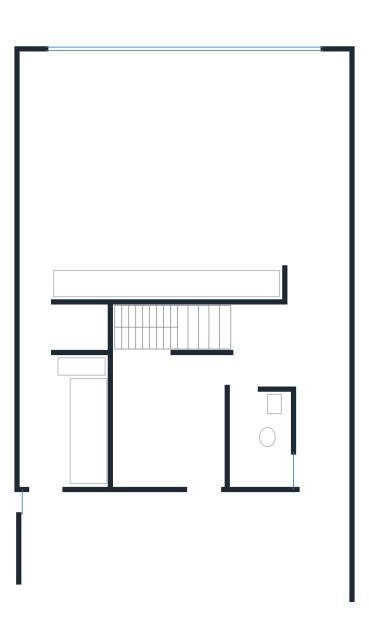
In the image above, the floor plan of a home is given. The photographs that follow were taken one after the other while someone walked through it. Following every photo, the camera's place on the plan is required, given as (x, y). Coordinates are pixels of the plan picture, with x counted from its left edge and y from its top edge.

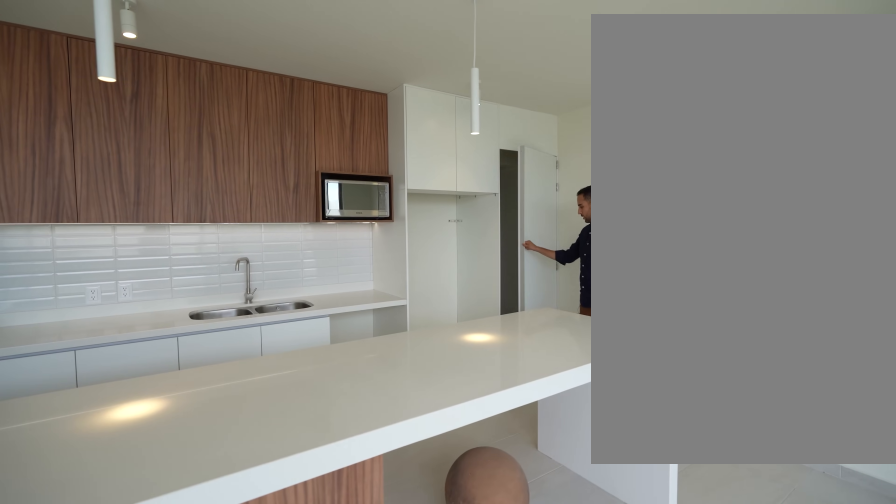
(185, 144)
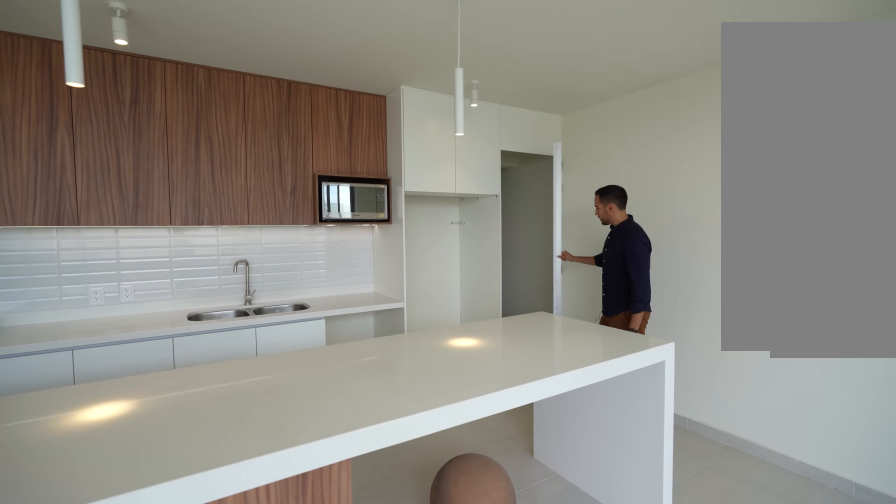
(185, 144)
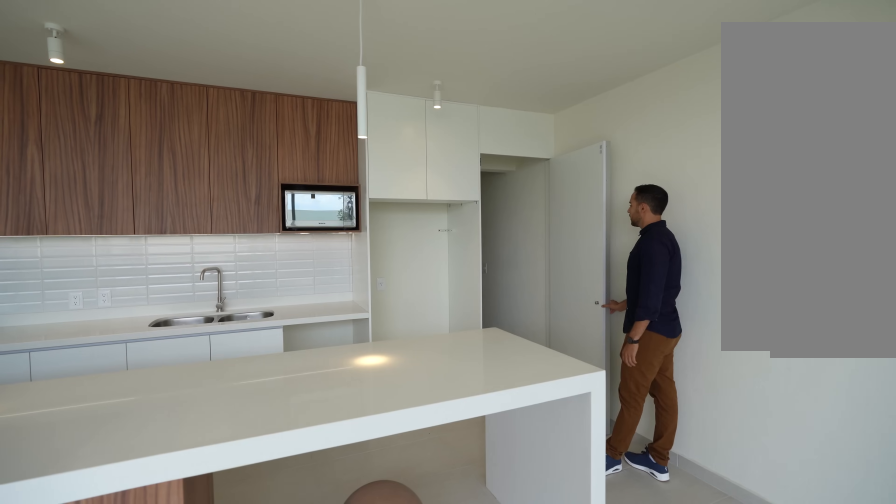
(186, 144)
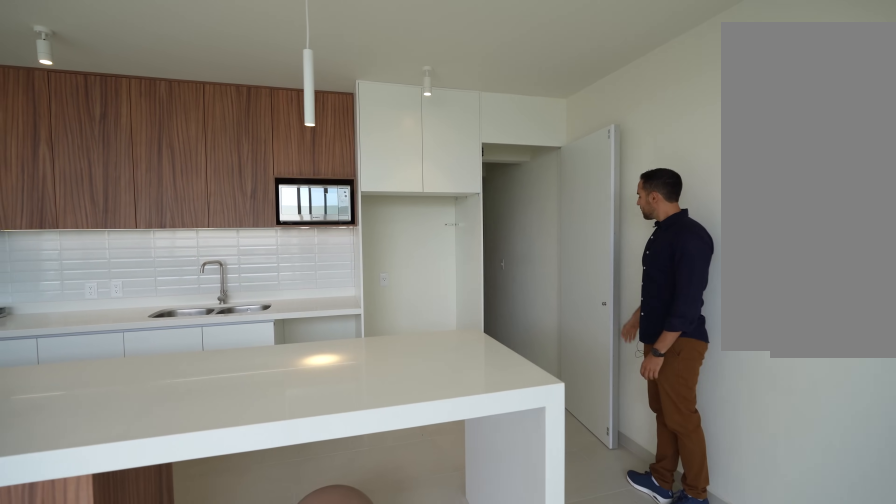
(184, 145)
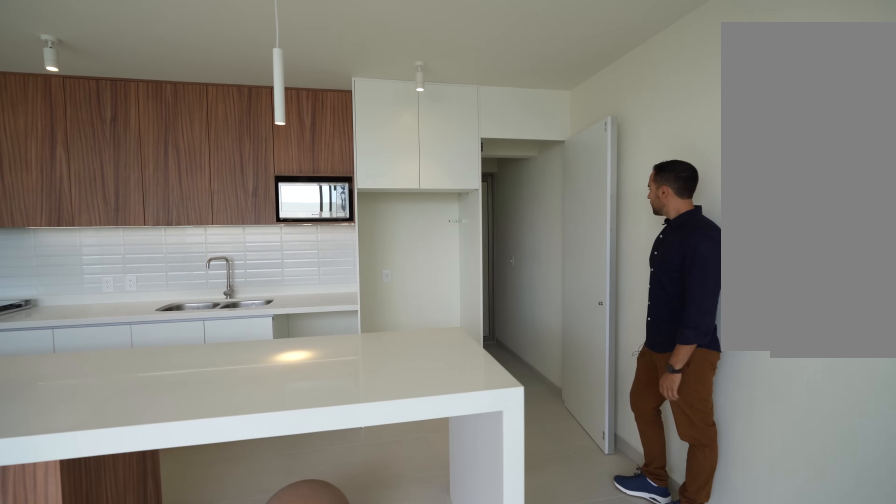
(162, 144)
